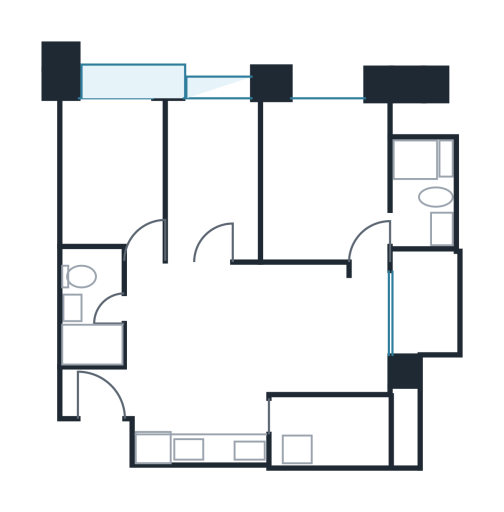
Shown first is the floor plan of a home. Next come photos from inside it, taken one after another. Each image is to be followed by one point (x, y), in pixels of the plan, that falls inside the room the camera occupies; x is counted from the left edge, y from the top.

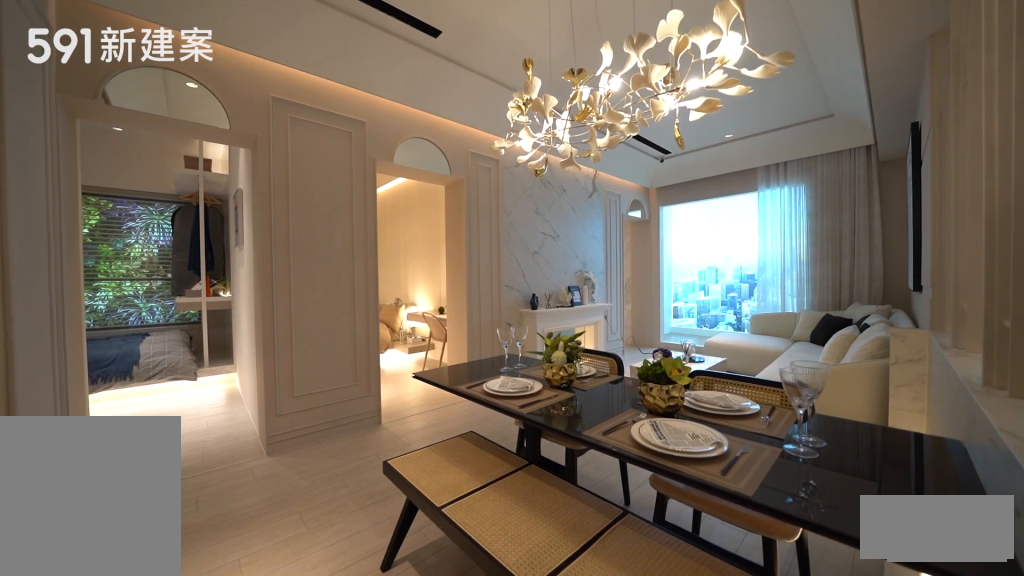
(174, 328)
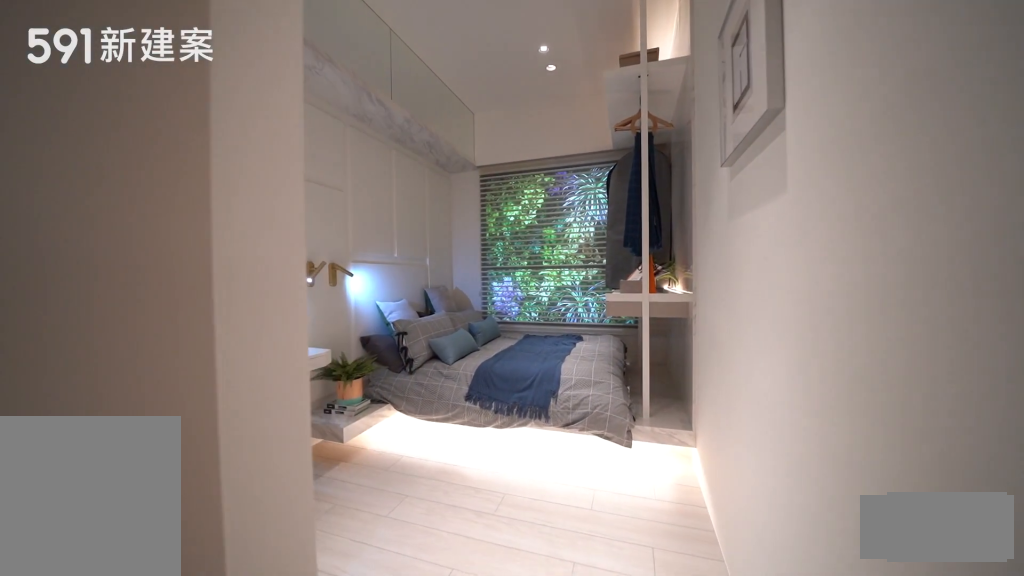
(107, 169)
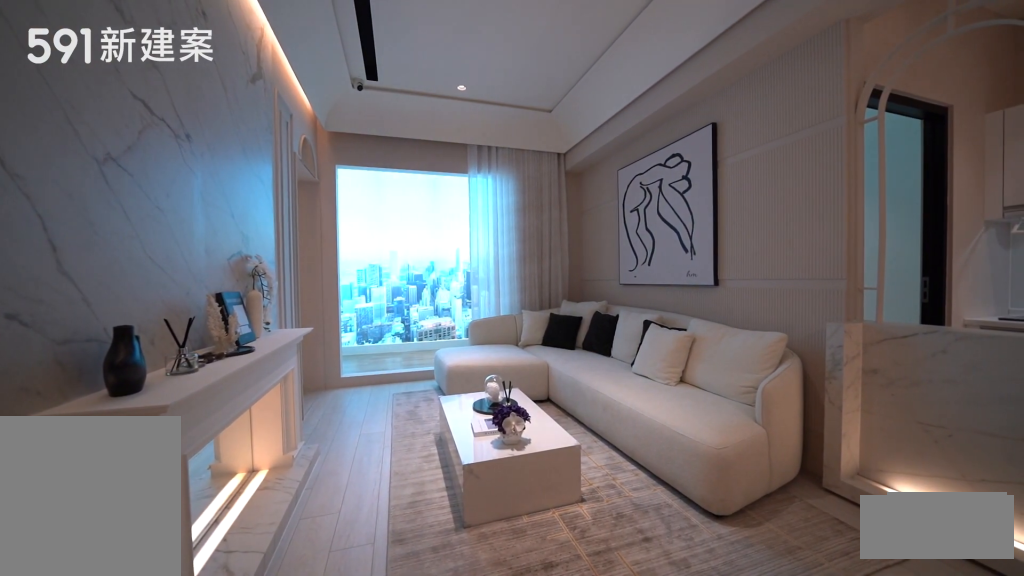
(308, 328)
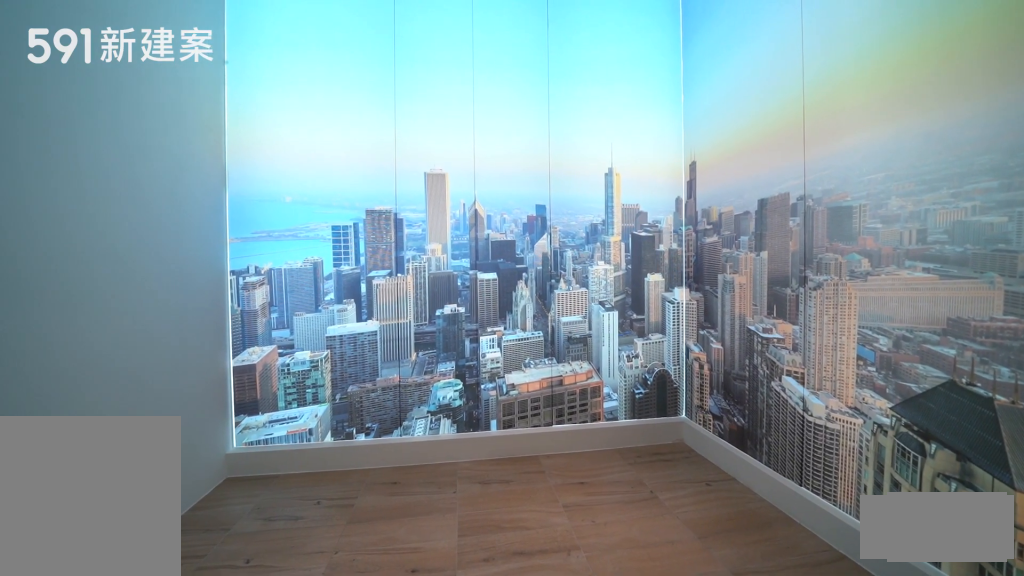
(424, 301)
